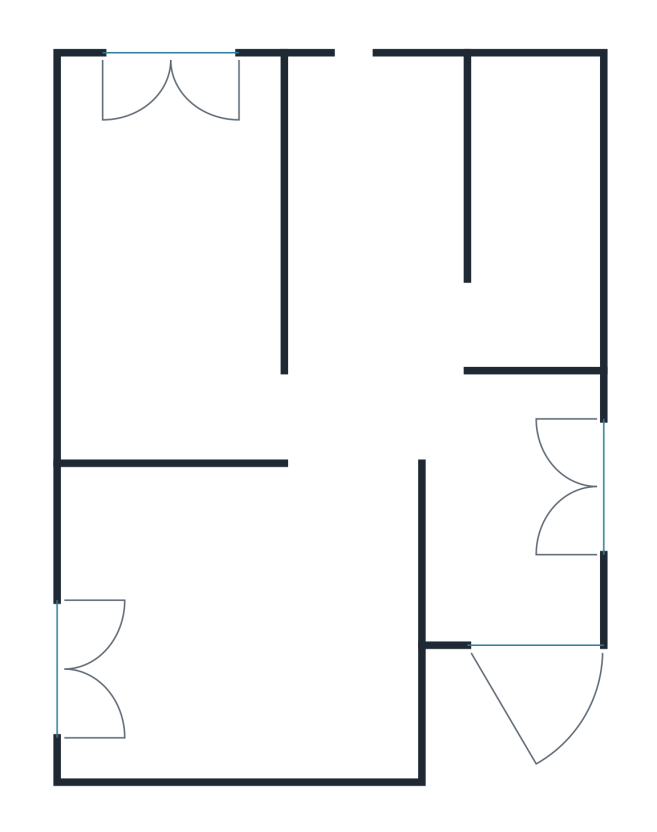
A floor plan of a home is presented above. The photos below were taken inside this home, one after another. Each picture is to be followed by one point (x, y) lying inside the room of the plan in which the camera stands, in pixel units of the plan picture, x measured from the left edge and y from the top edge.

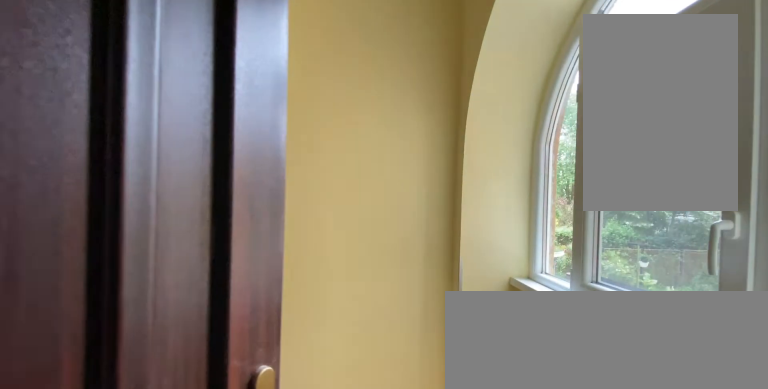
(513, 517)
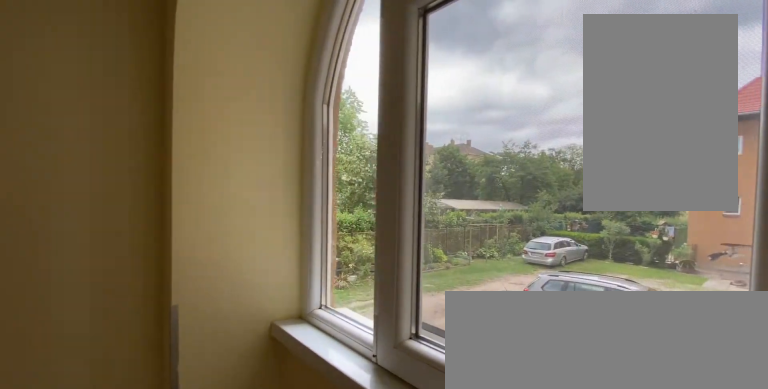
(513, 517)
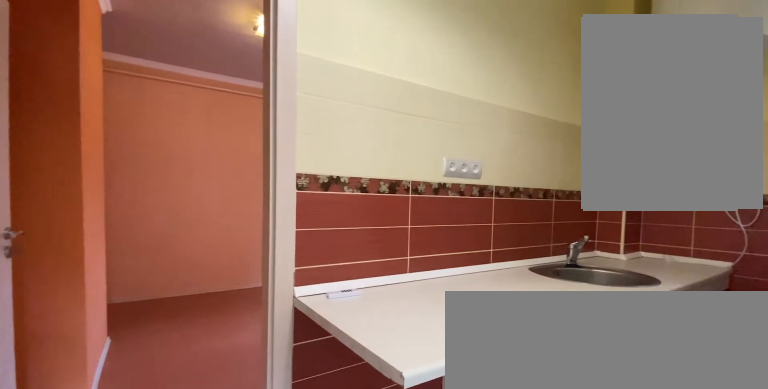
(377, 229)
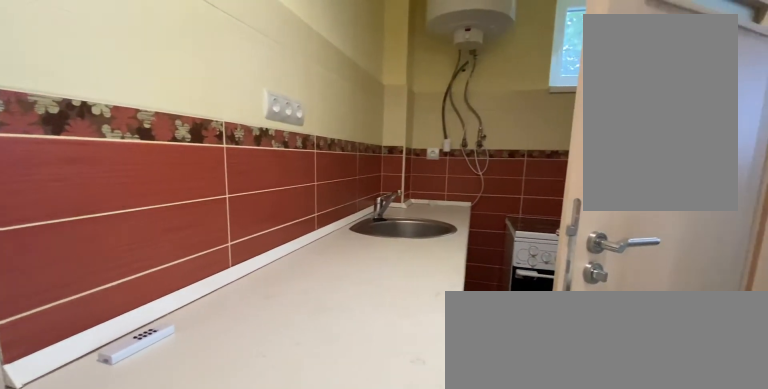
(377, 229)
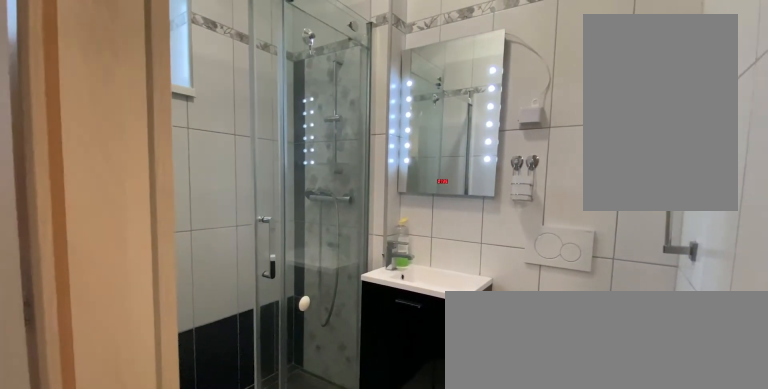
(537, 248)
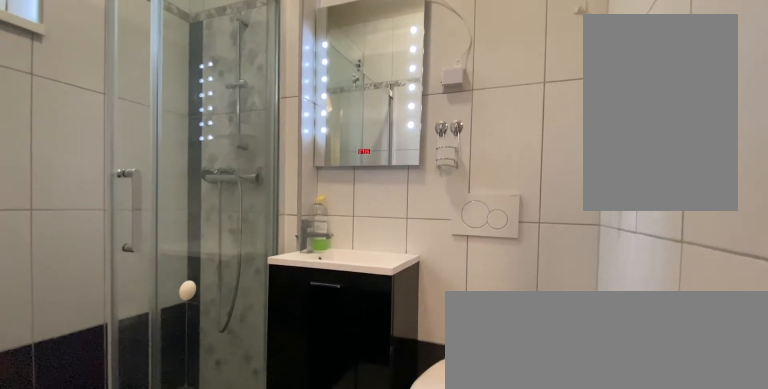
(537, 248)
